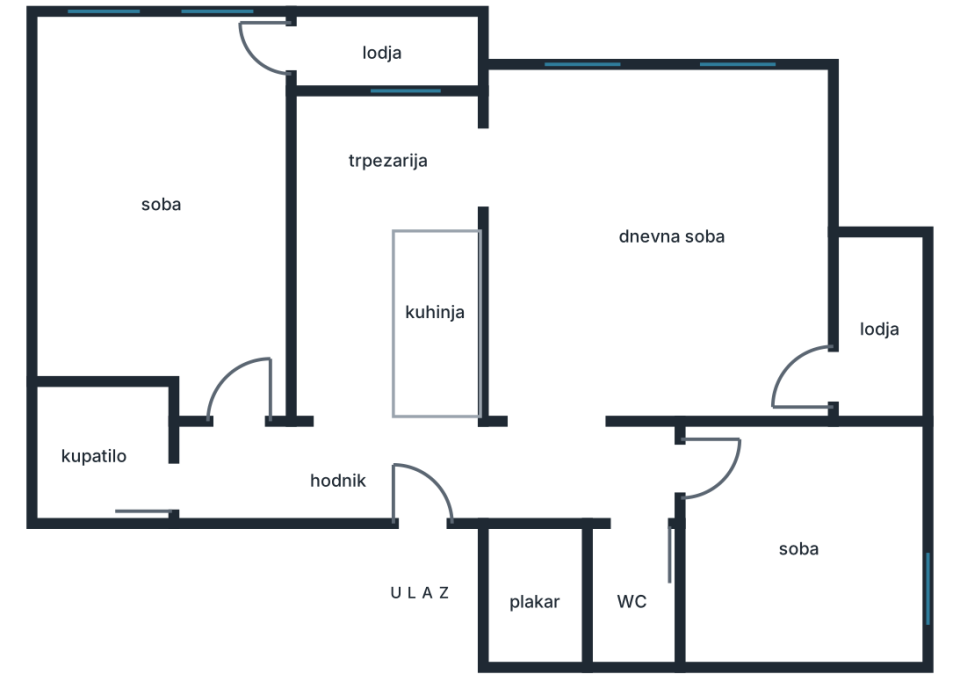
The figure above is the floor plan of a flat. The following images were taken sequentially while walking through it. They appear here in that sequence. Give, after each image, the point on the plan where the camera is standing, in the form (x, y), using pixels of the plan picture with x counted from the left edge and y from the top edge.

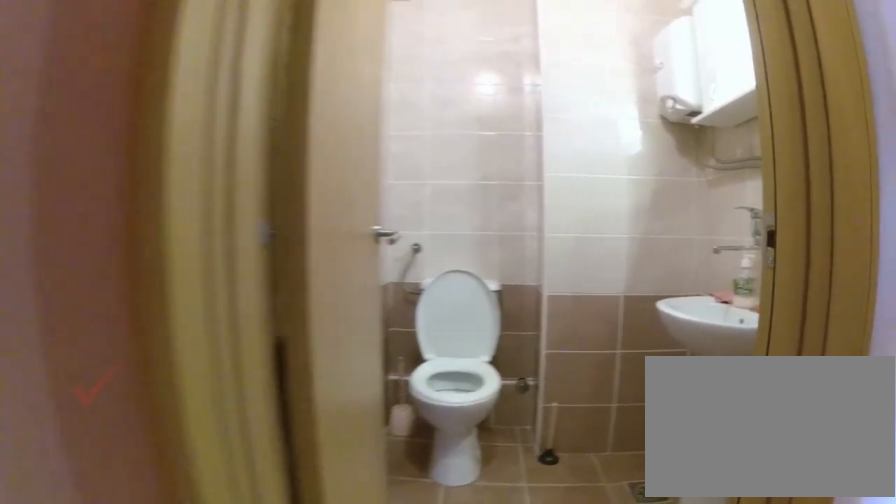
(587, 499)
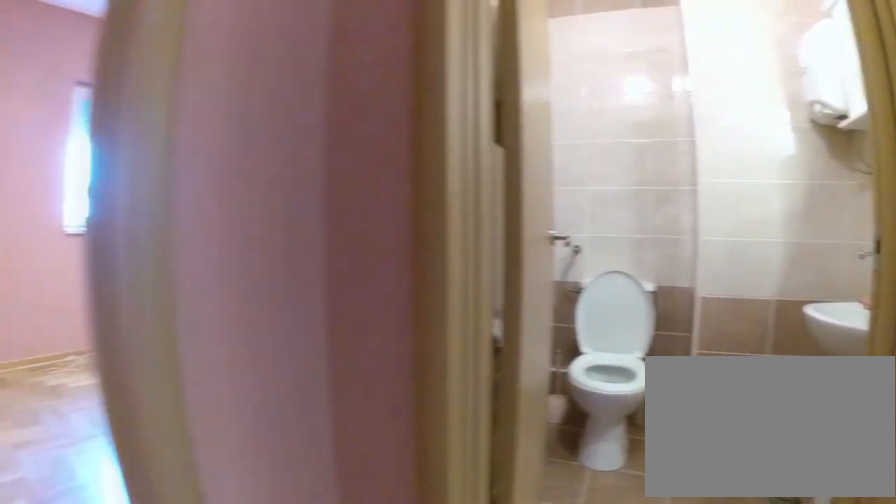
(580, 492)
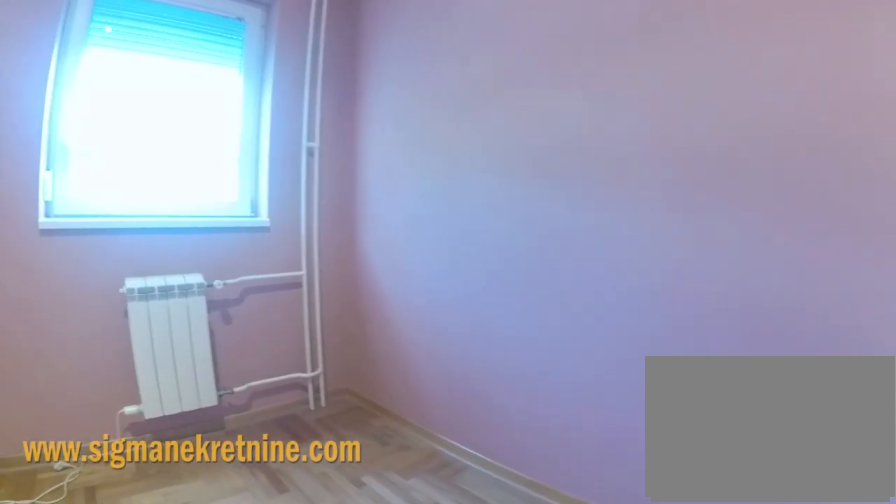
(759, 574)
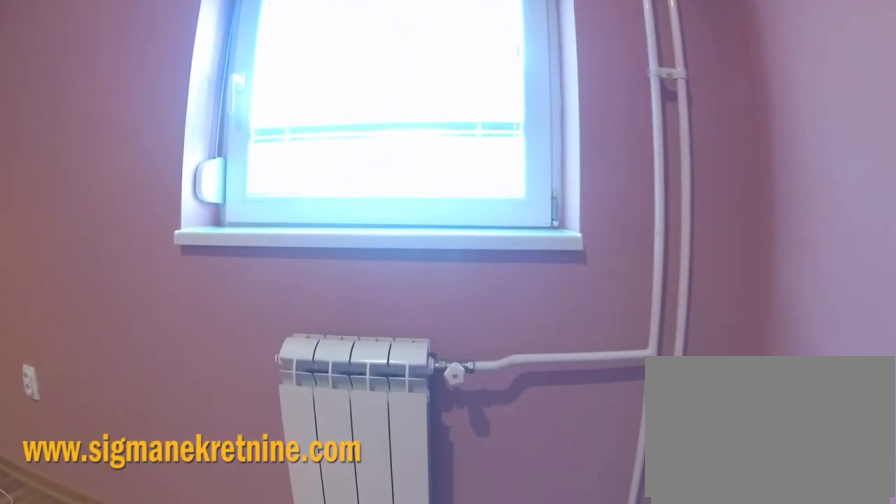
(833, 625)
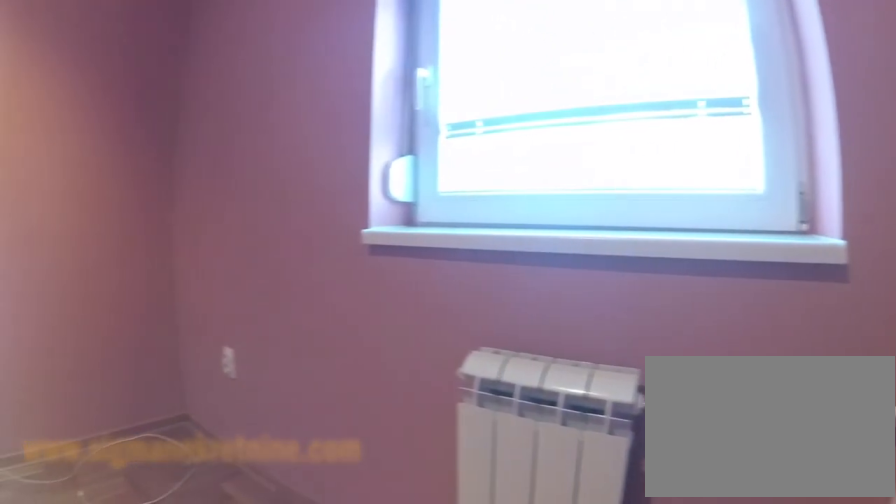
(853, 630)
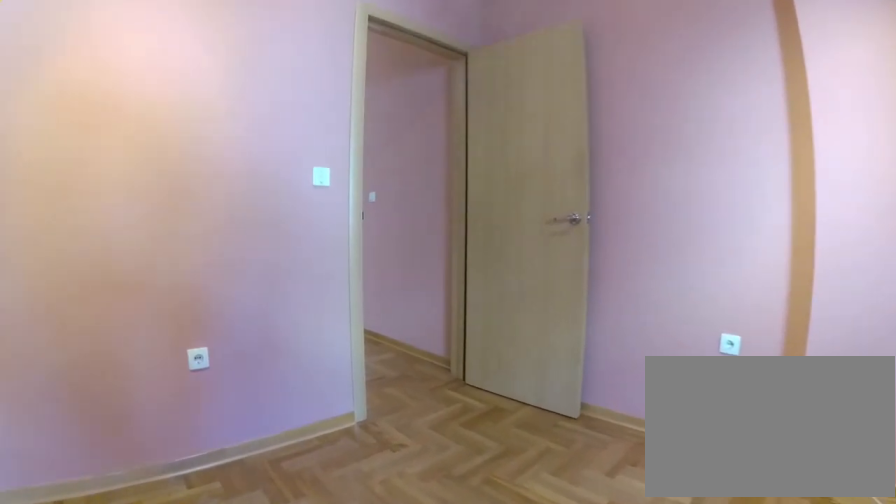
(820, 569)
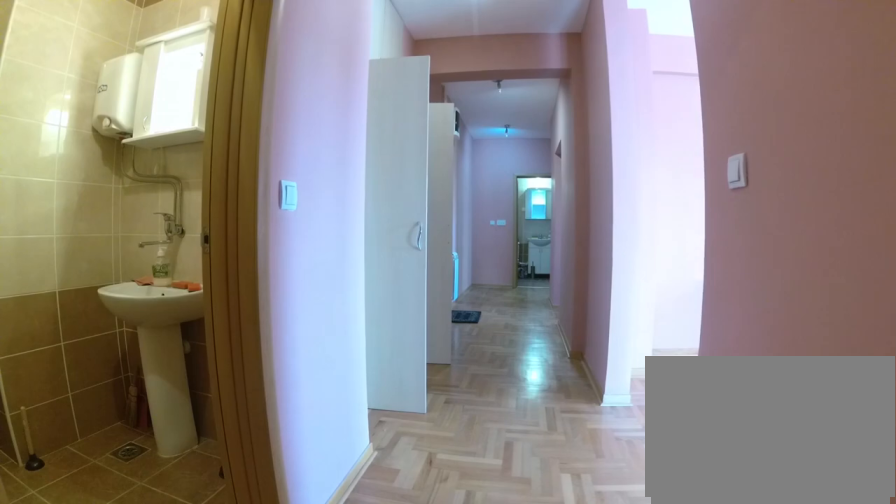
(667, 471)
